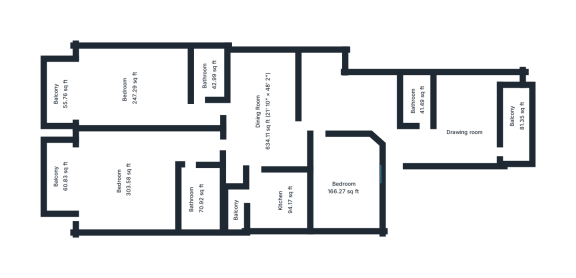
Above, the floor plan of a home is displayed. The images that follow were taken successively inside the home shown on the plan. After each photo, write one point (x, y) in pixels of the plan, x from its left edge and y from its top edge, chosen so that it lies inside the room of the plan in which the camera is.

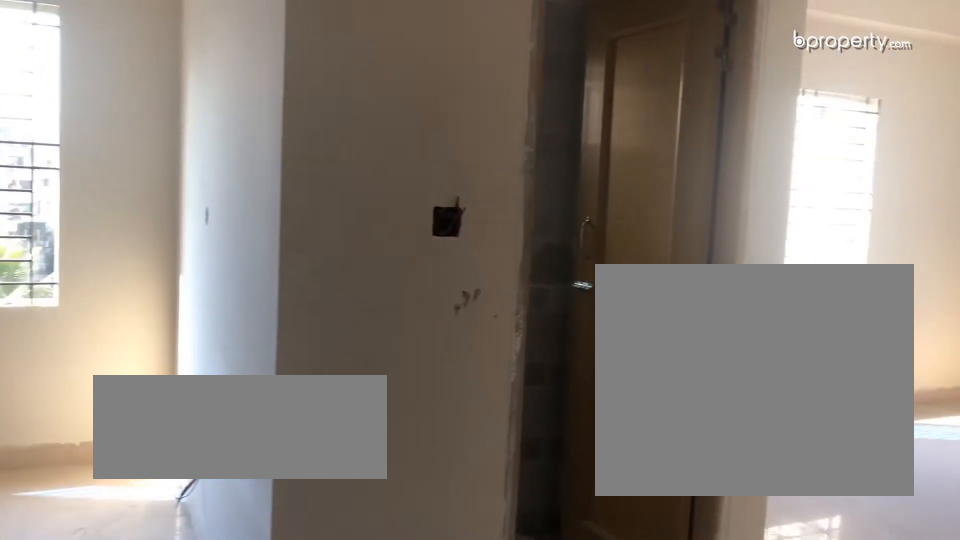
(453, 154)
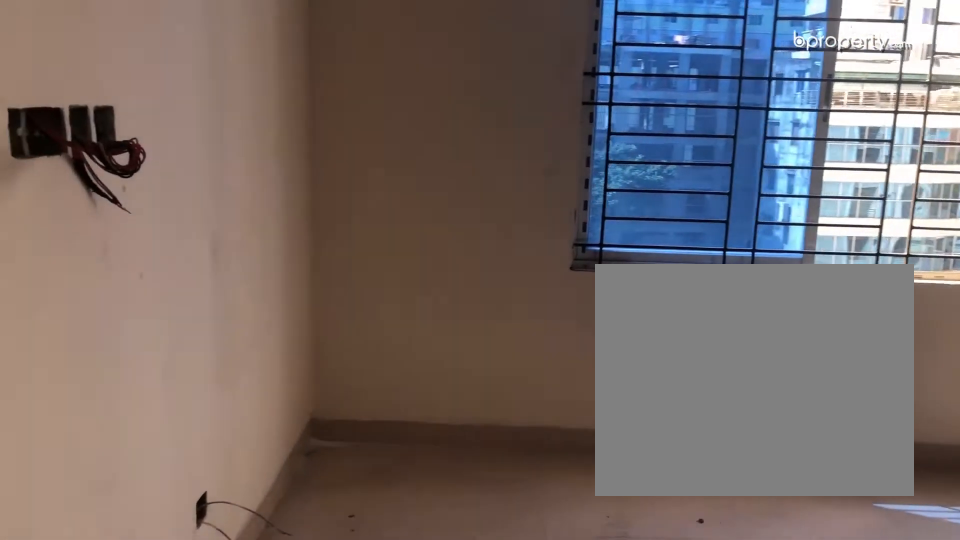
(453, 154)
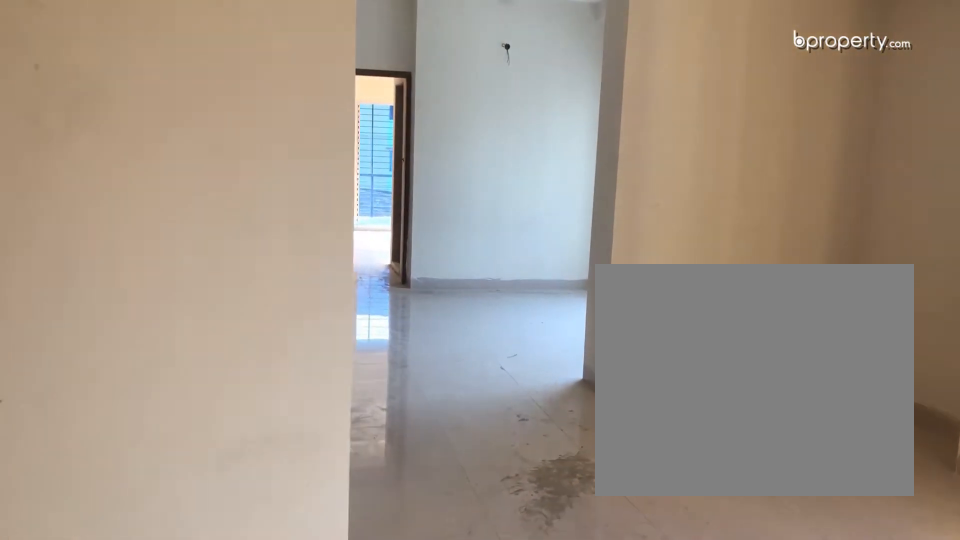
(352, 100)
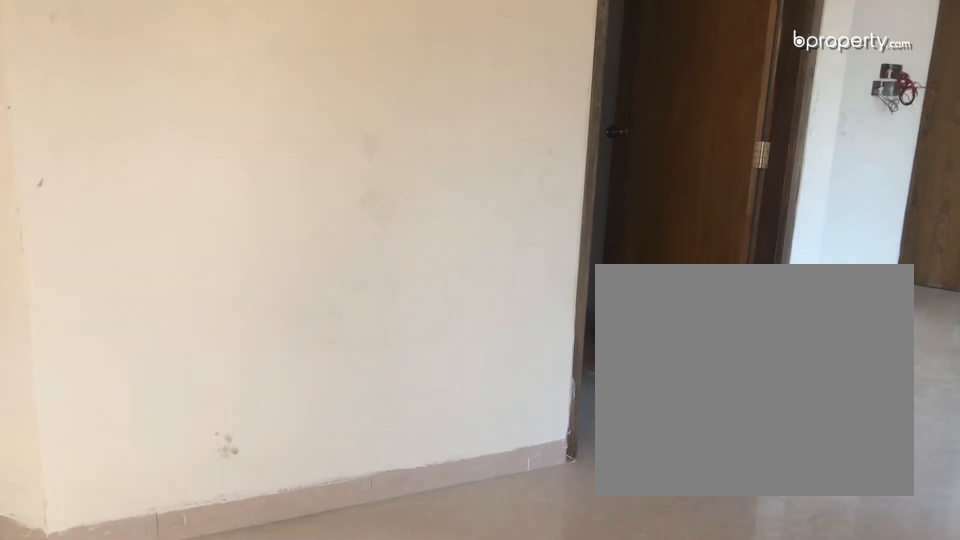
(260, 112)
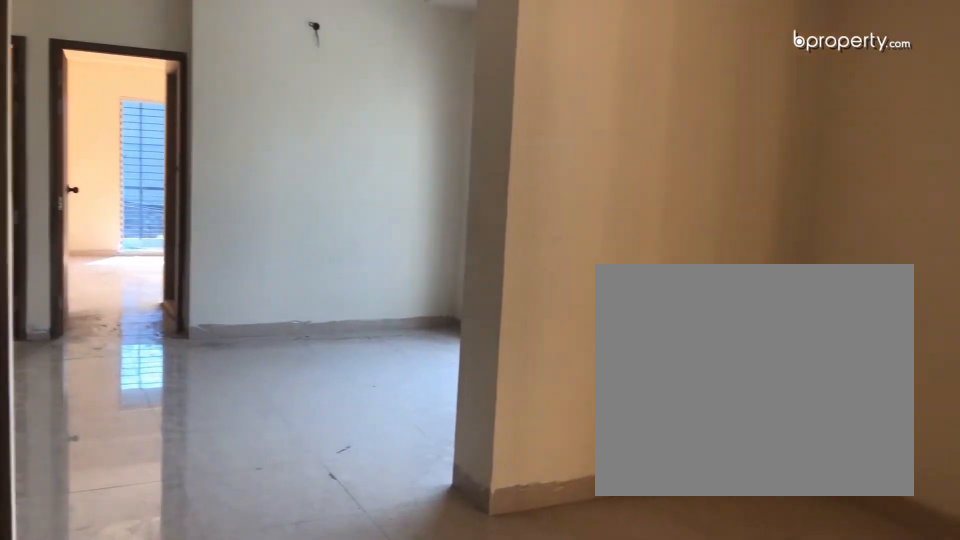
(260, 112)
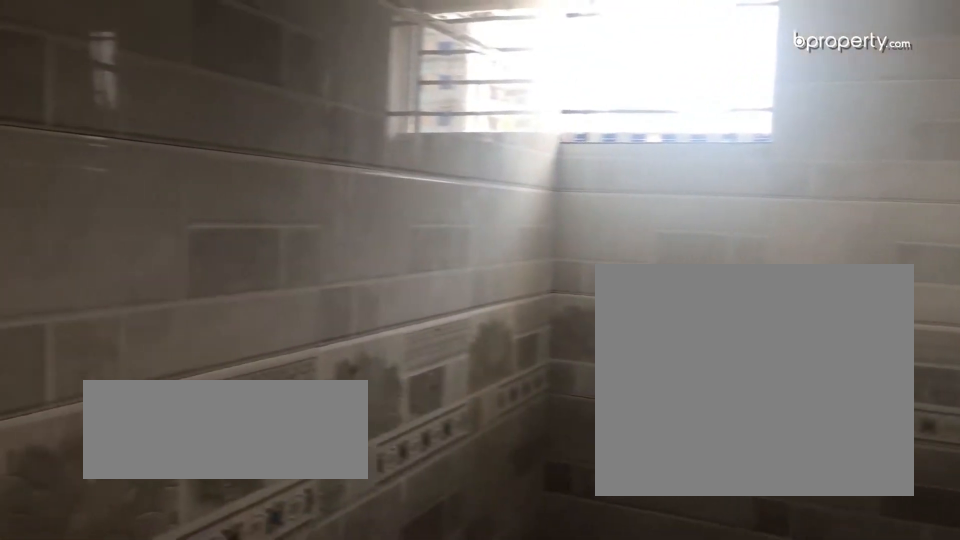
(418, 99)
